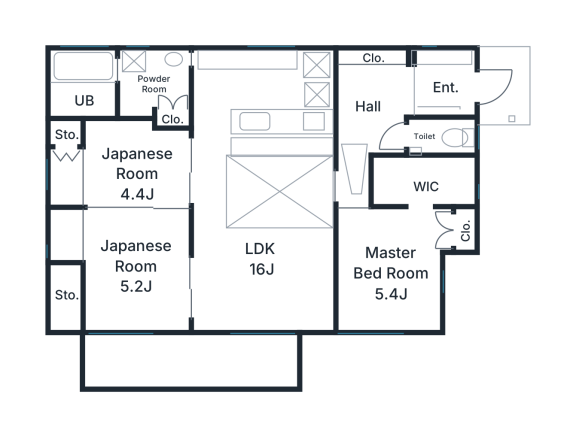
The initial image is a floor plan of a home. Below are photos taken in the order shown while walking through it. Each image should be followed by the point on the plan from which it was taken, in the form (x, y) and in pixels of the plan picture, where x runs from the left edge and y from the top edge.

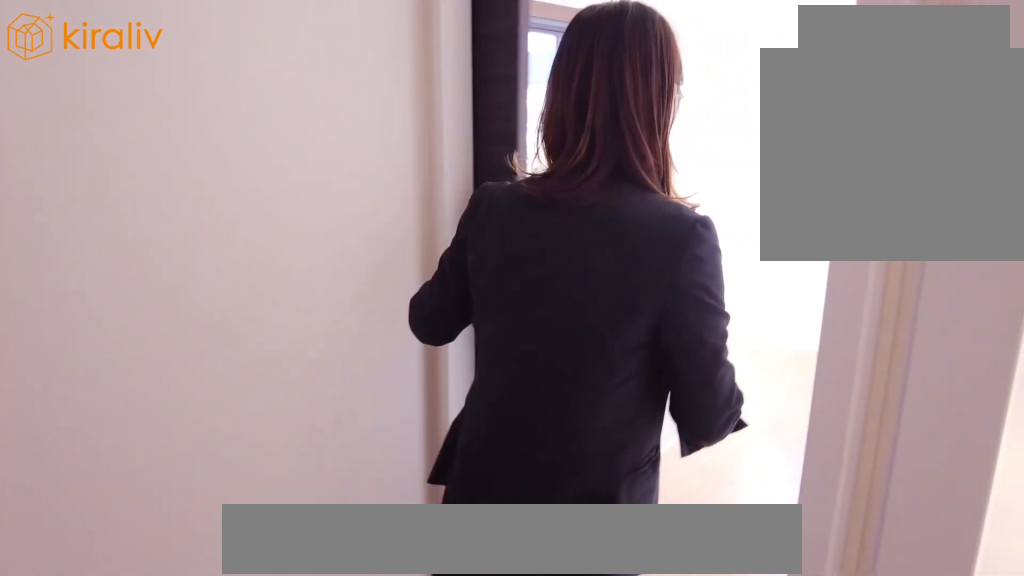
(355, 218)
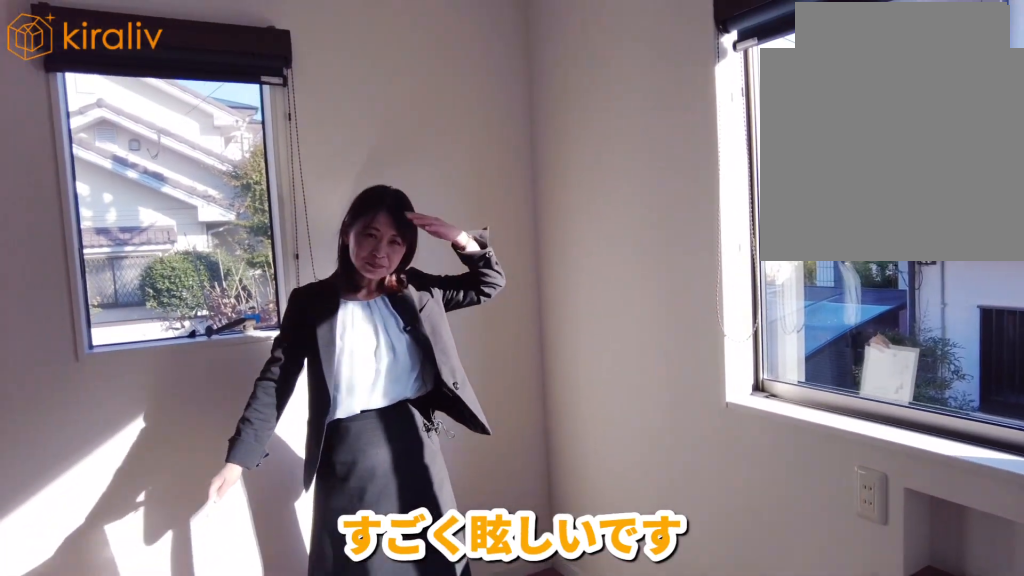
(417, 316)
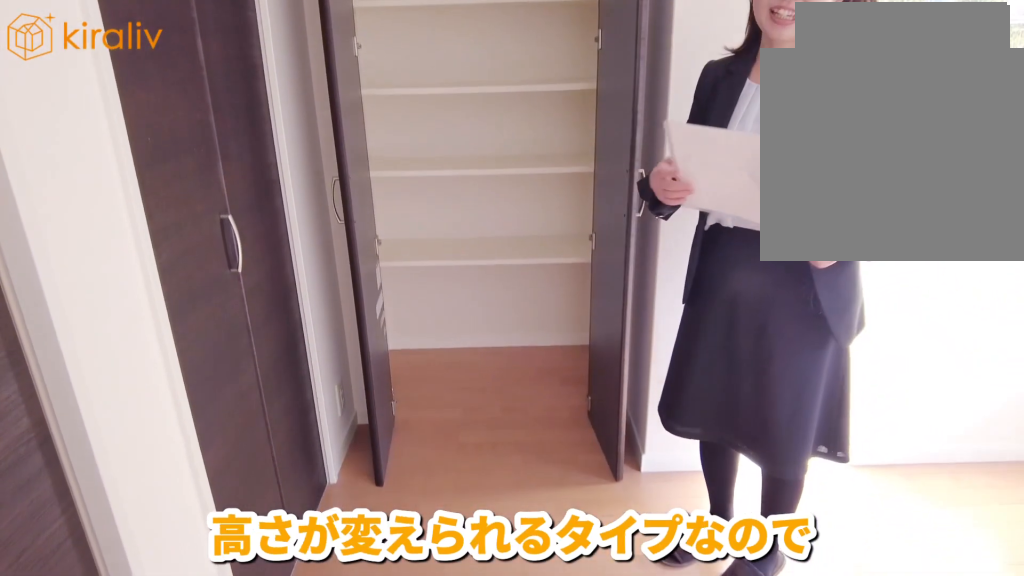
(389, 249)
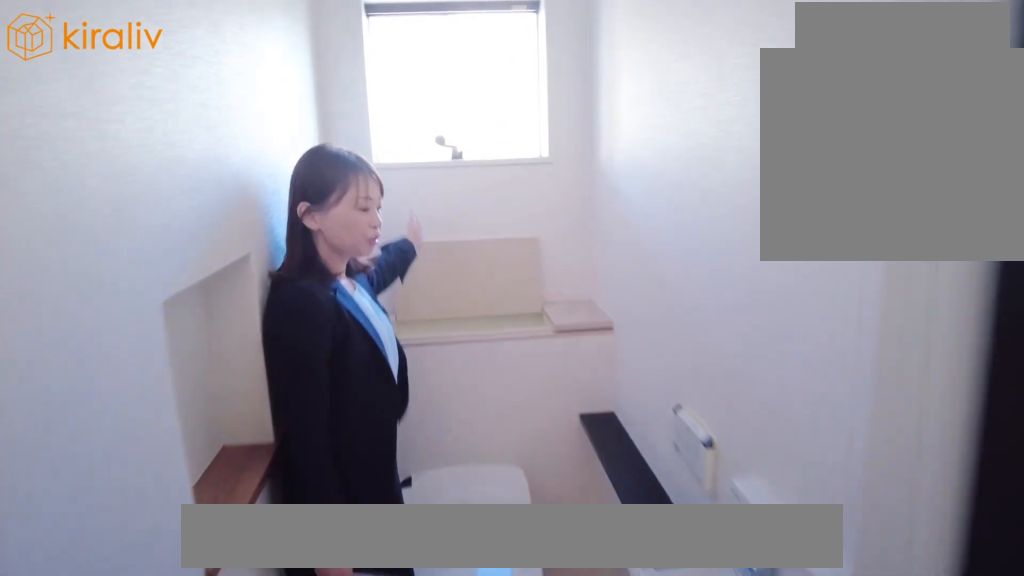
(410, 143)
